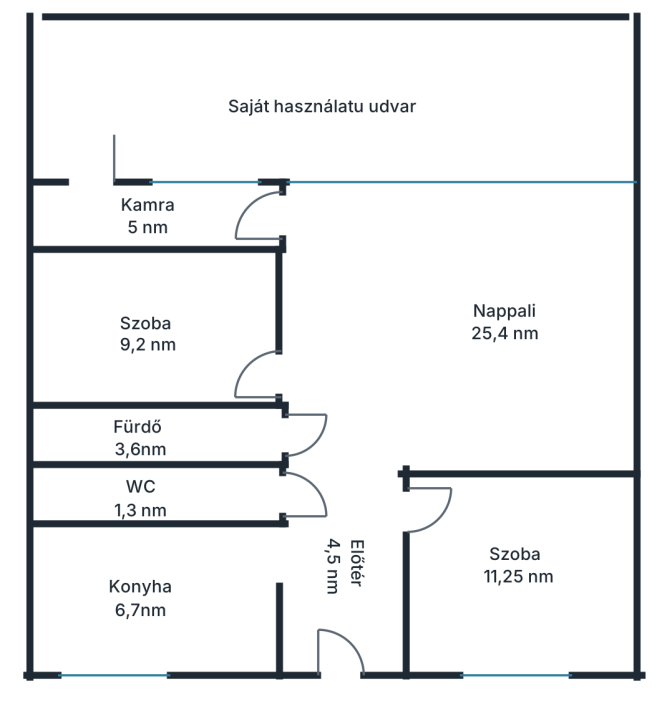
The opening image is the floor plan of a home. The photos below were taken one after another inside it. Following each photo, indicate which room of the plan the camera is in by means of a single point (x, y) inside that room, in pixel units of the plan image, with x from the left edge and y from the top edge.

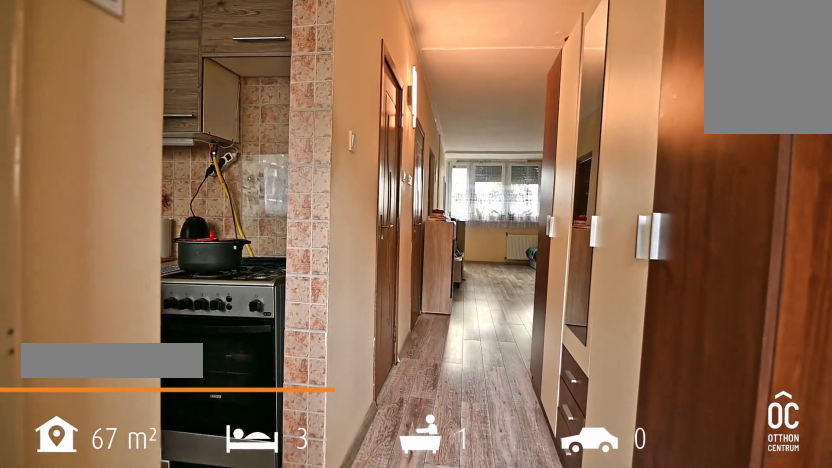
(347, 605)
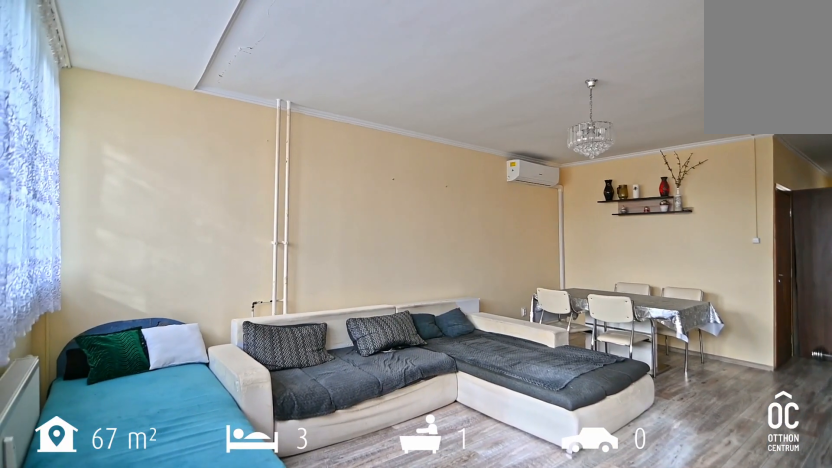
(469, 288)
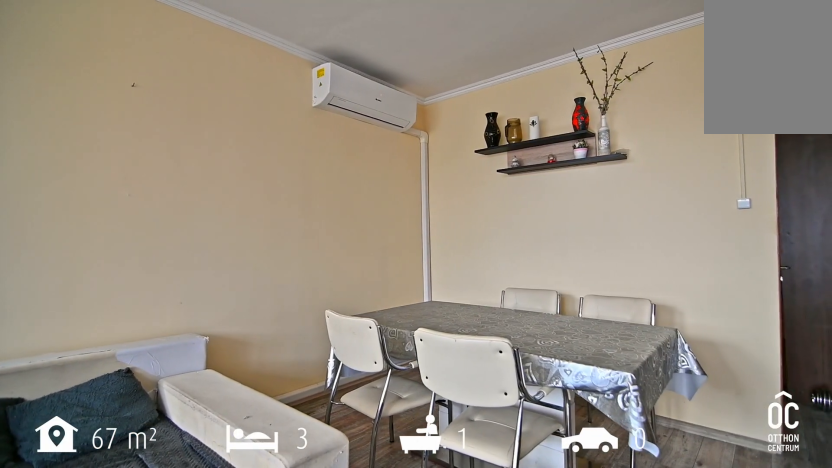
(469, 288)
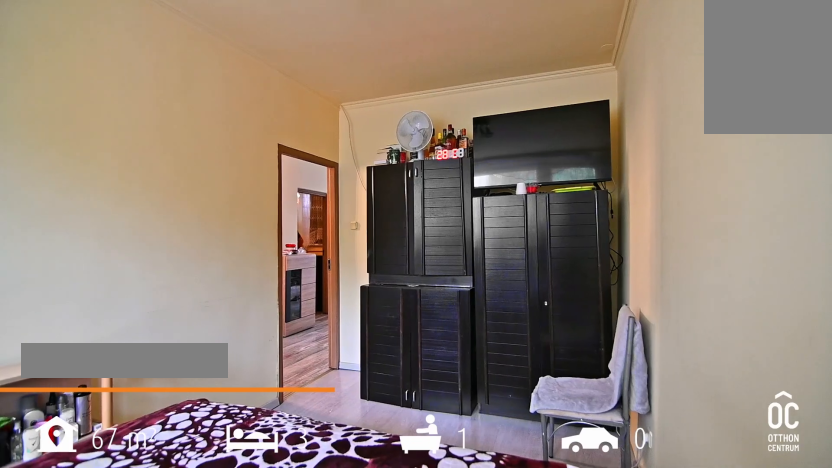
(523, 582)
